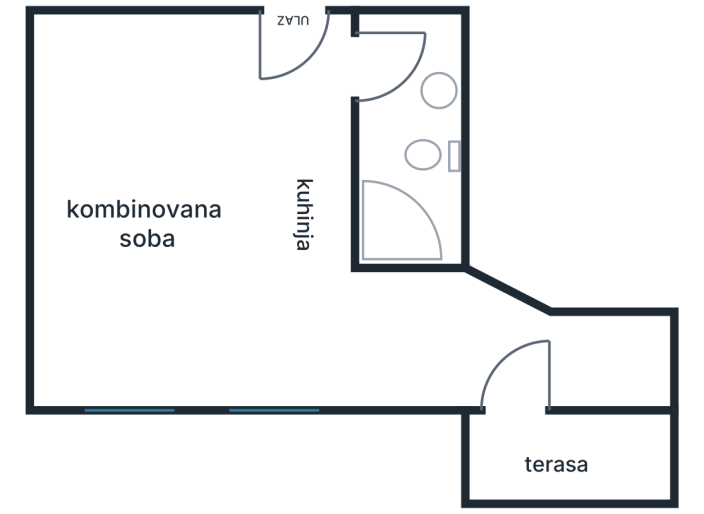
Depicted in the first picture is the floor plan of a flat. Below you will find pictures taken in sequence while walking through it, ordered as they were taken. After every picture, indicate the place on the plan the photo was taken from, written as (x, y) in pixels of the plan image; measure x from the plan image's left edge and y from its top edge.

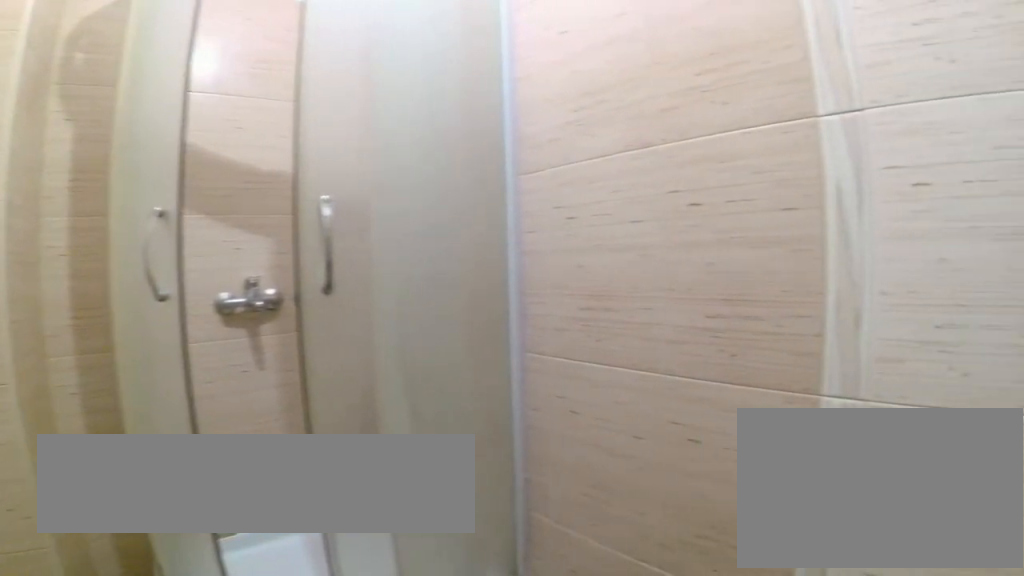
(422, 89)
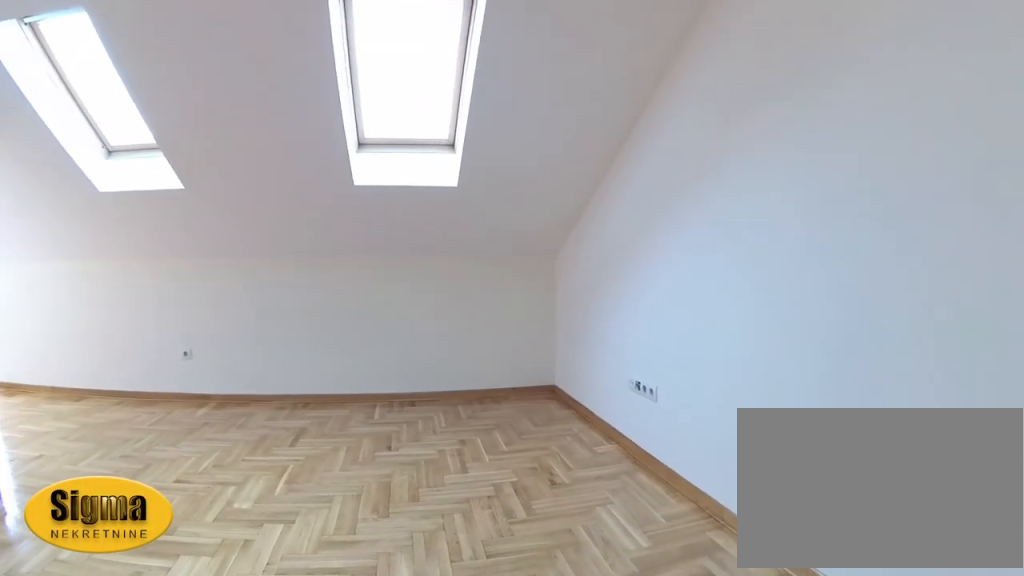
(151, 86)
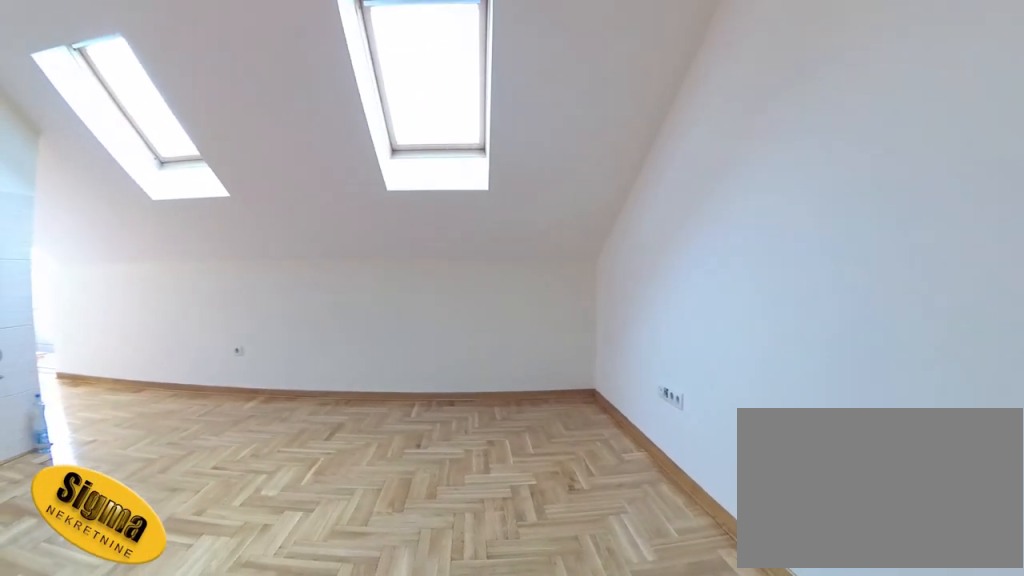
(134, 84)
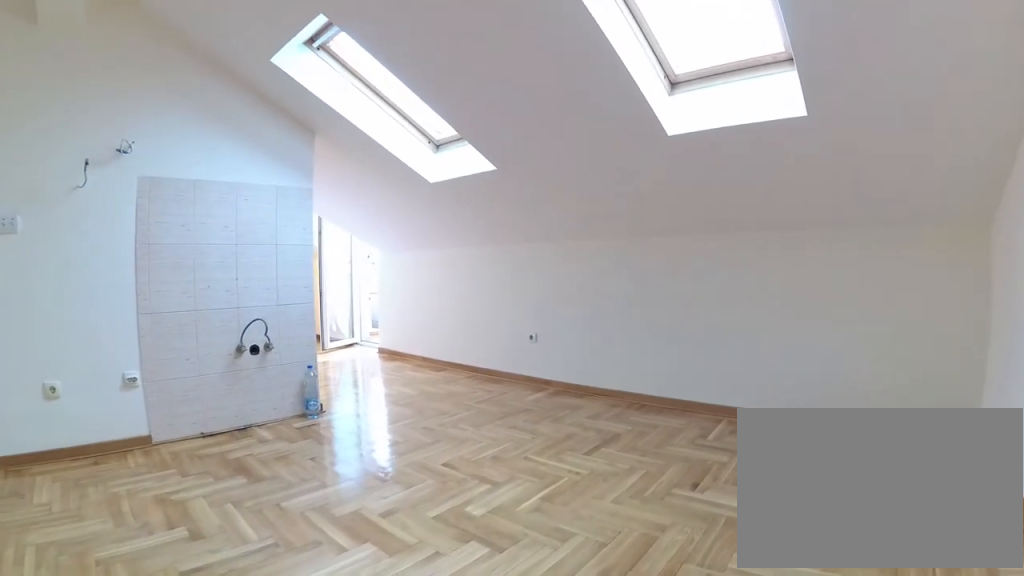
(92, 114)
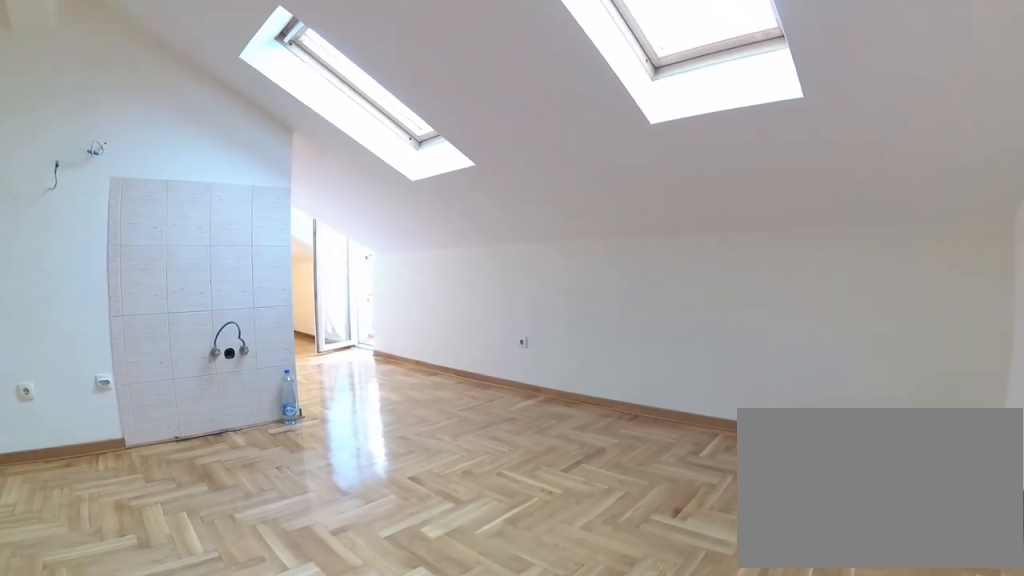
(89, 129)
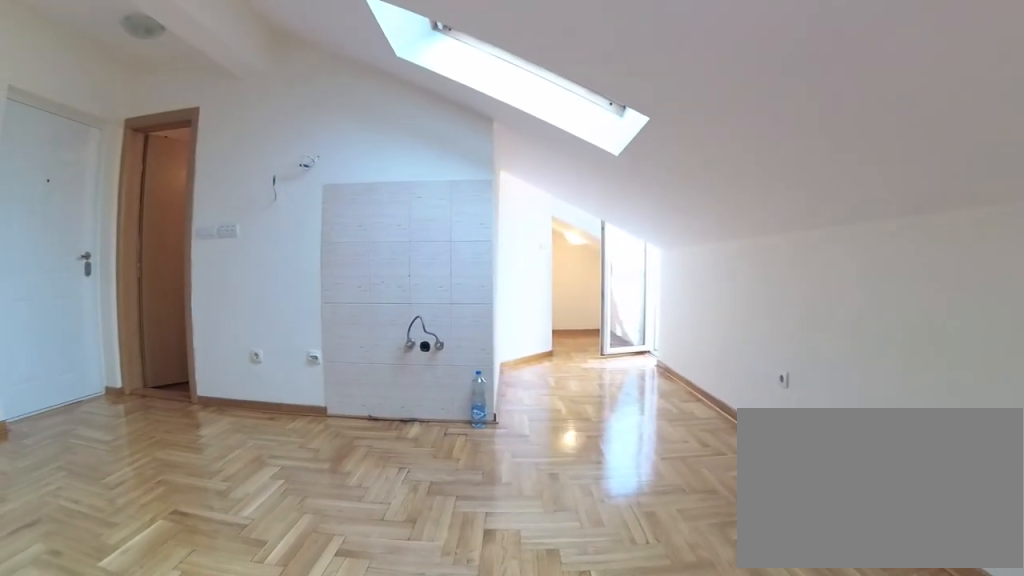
(82, 283)
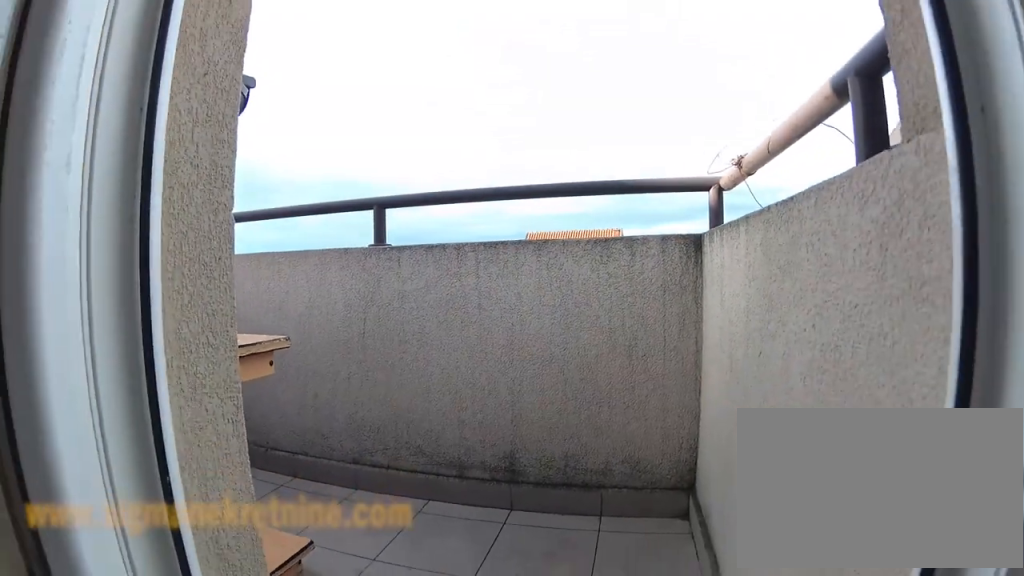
(511, 377)
